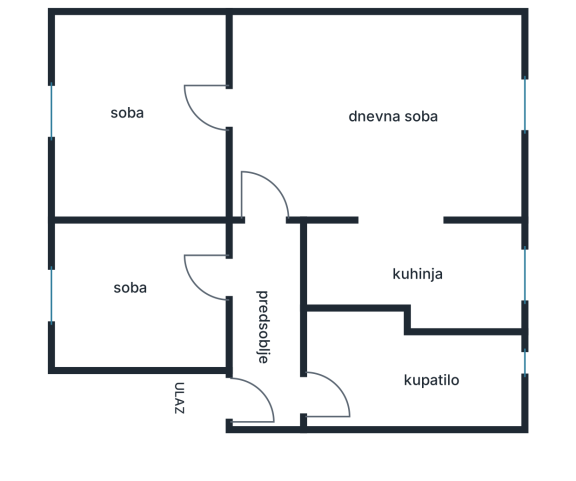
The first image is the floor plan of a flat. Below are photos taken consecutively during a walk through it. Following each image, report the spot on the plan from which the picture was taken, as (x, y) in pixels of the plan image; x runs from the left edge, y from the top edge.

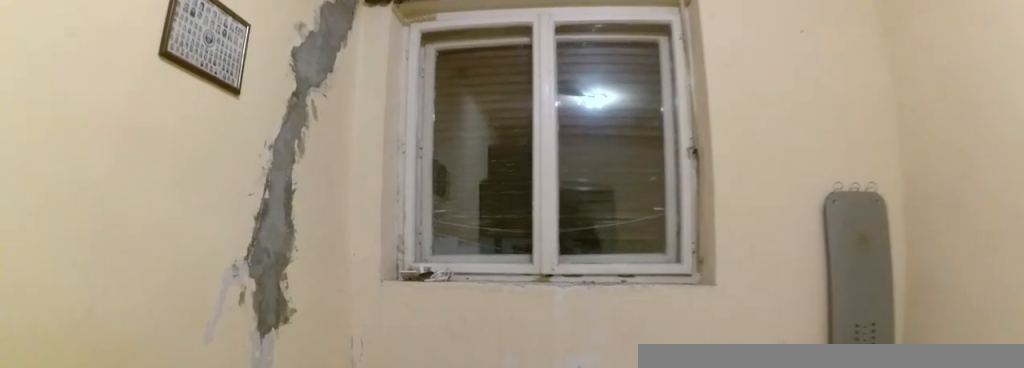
(155, 122)
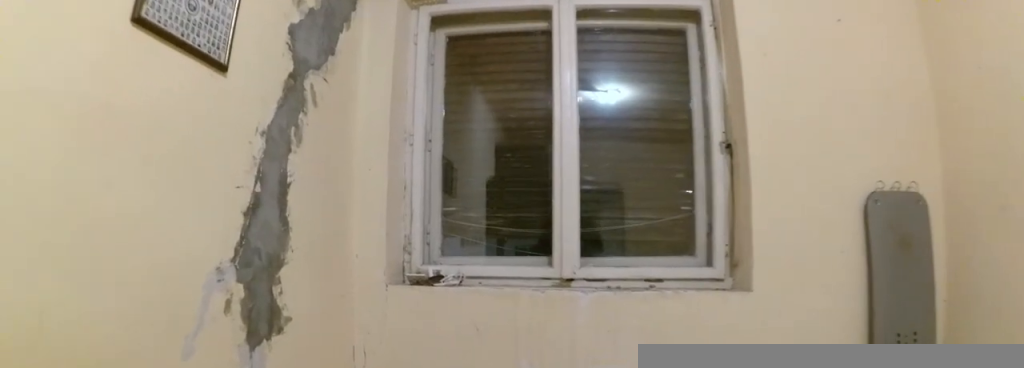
(150, 122)
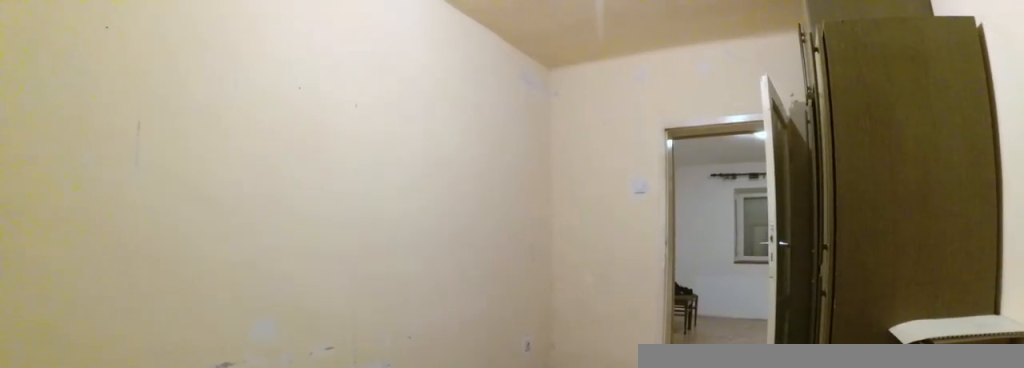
(53, 122)
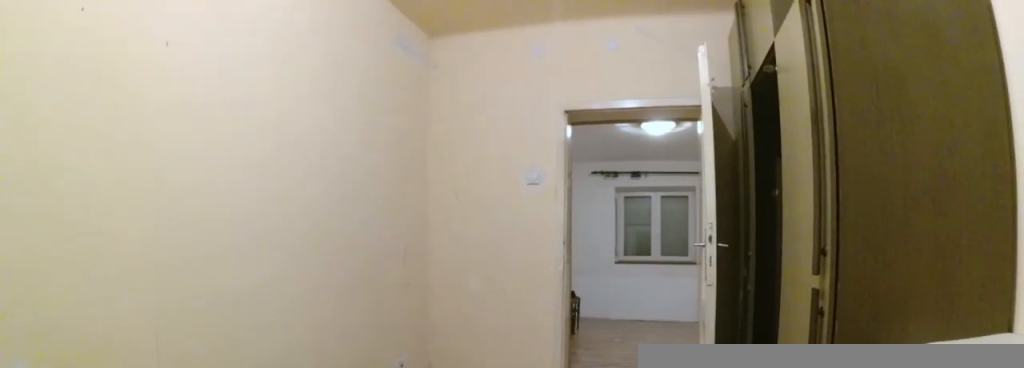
(73, 121)
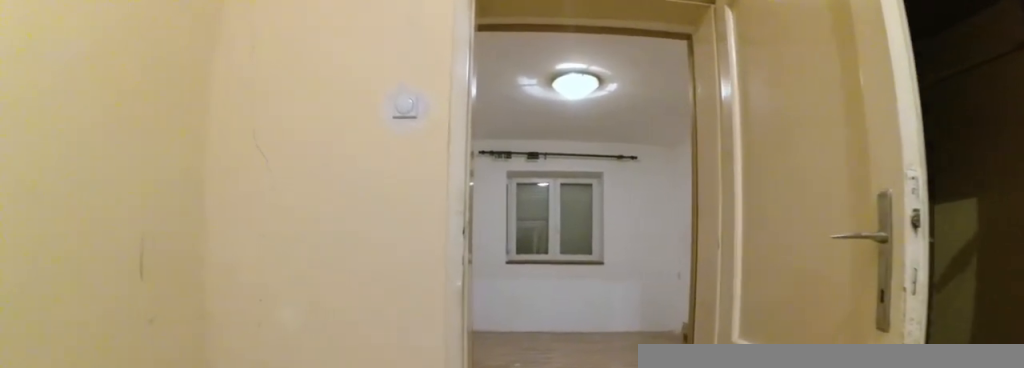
(144, 120)
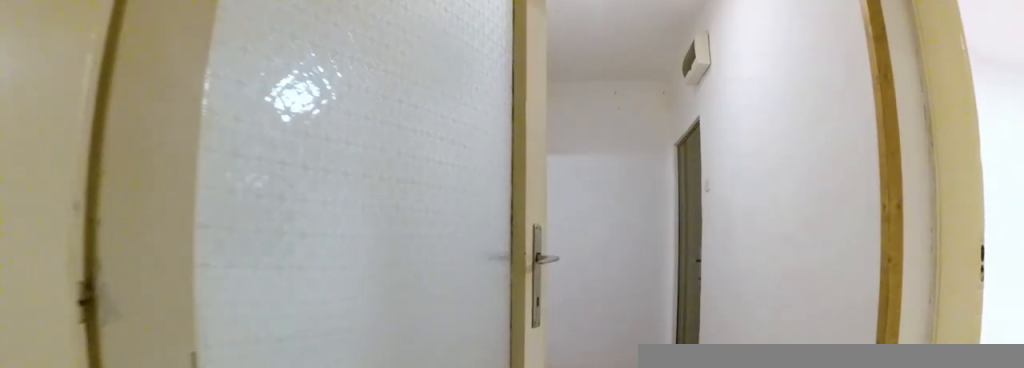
(258, 193)
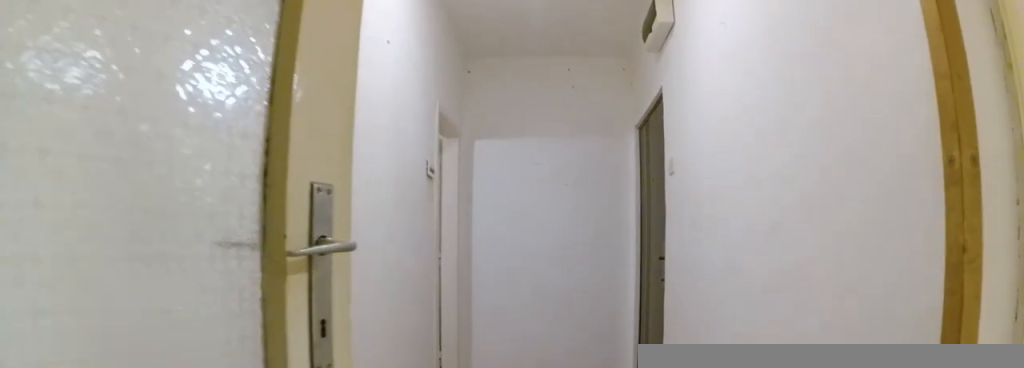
(265, 220)
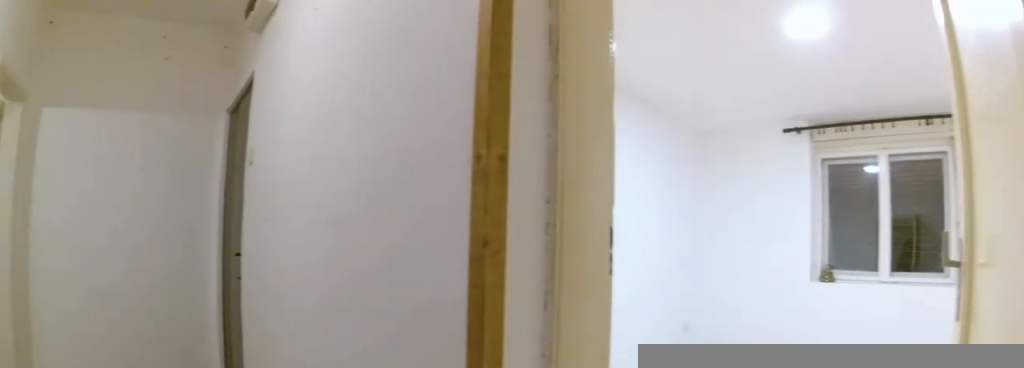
(278, 250)
